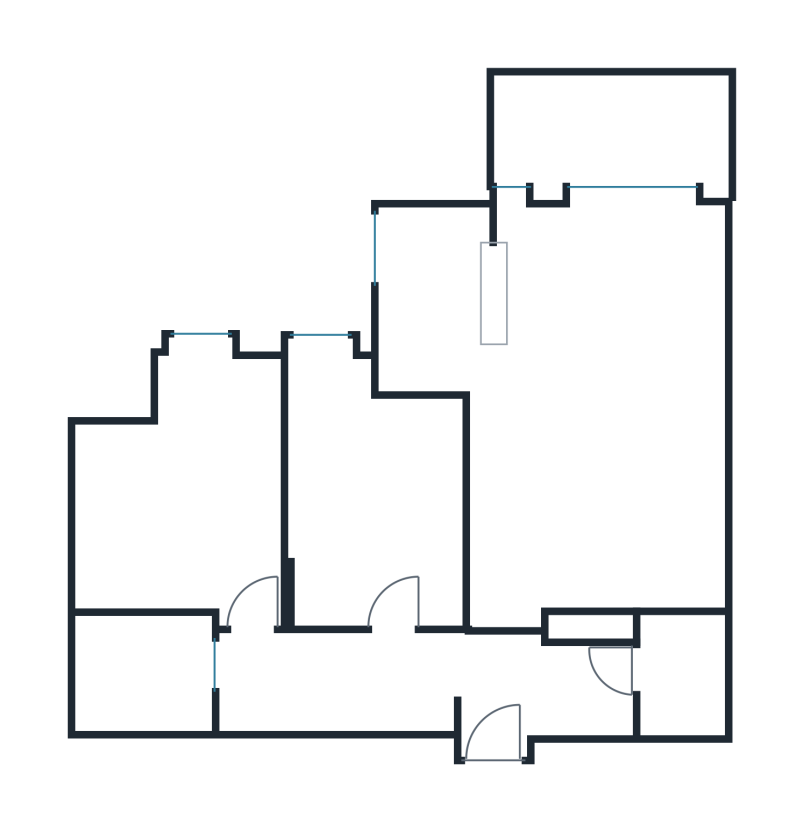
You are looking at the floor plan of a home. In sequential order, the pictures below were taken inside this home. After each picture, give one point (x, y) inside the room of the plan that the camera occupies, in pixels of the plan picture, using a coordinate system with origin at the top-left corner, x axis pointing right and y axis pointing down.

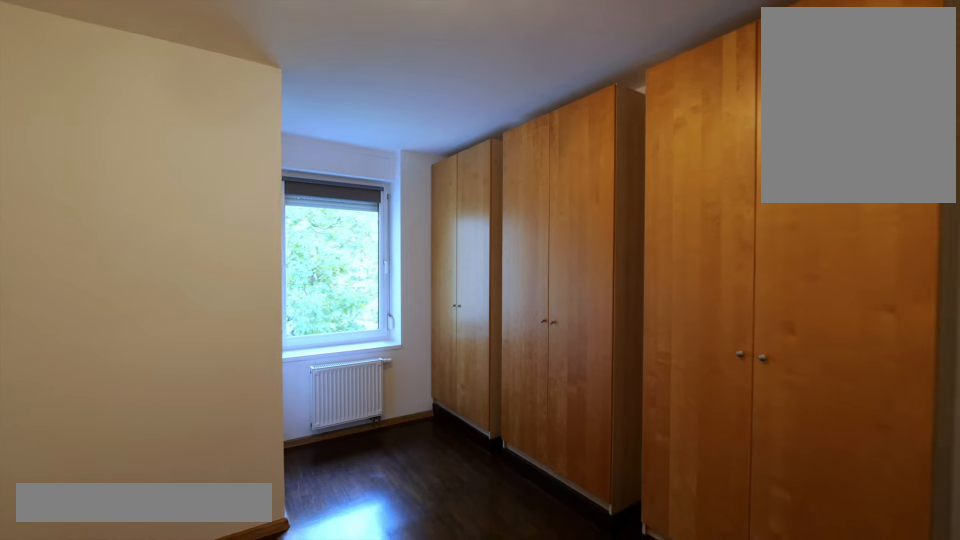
(157, 514)
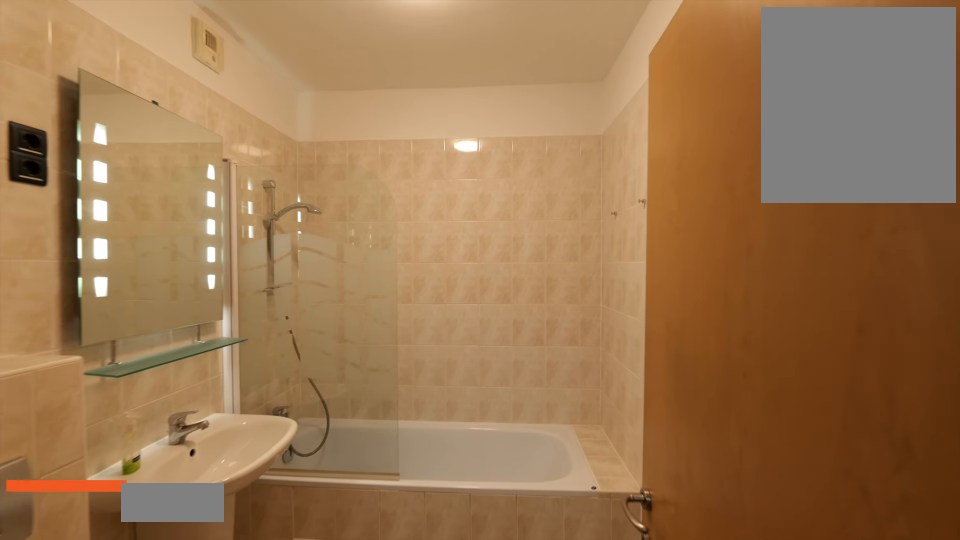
(132, 674)
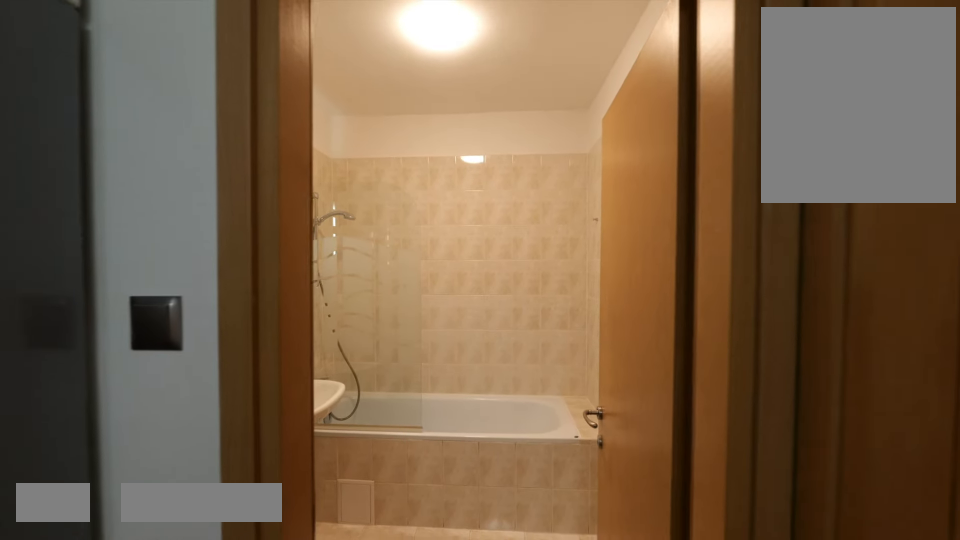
(135, 674)
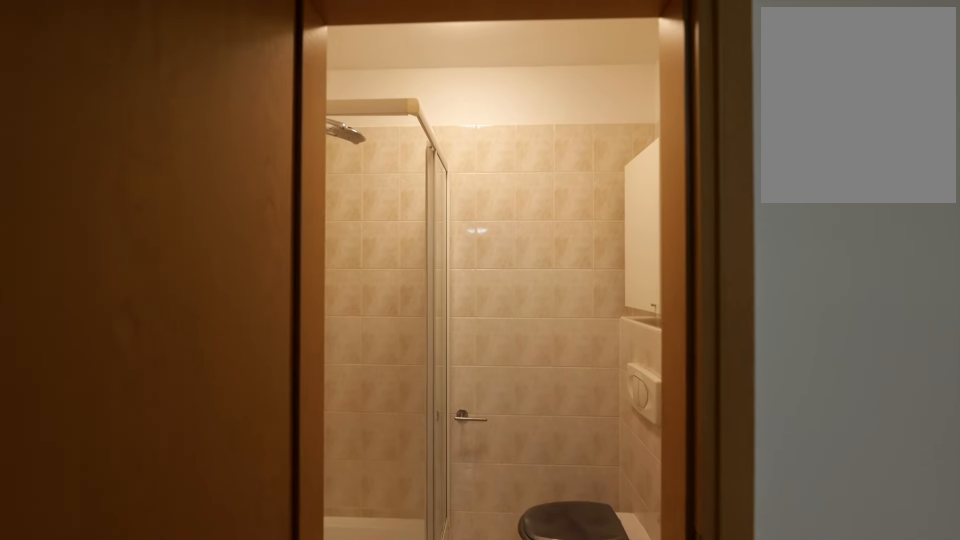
(684, 680)
